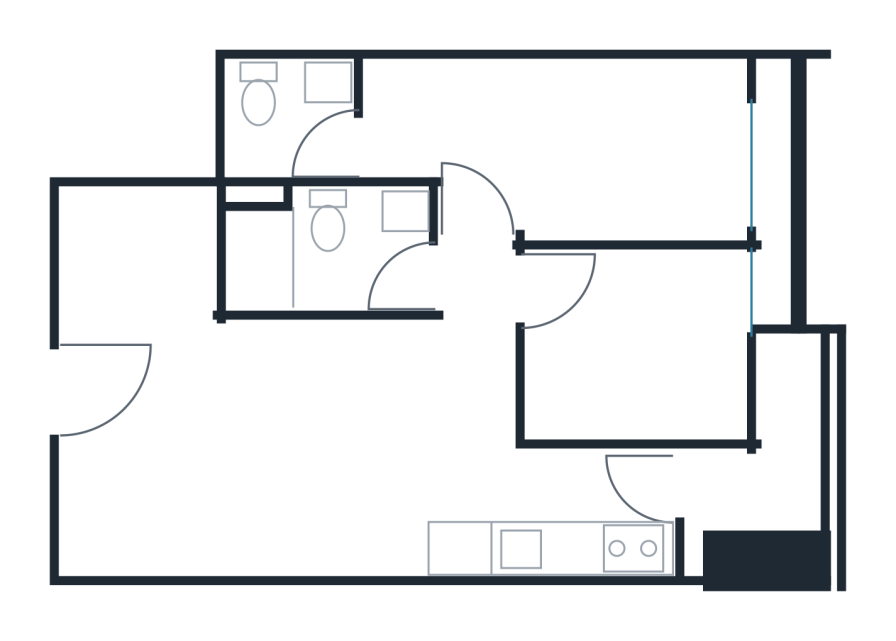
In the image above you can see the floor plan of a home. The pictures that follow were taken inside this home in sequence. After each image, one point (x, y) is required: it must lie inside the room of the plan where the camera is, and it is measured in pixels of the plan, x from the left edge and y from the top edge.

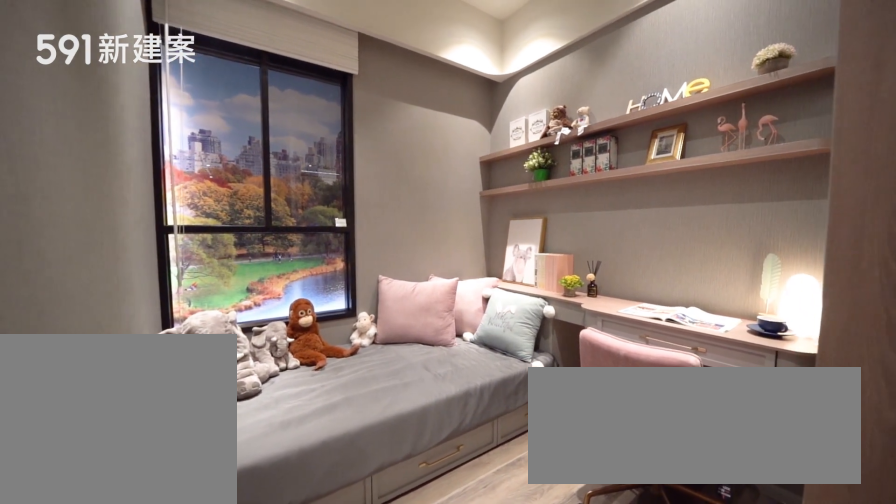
(637, 347)
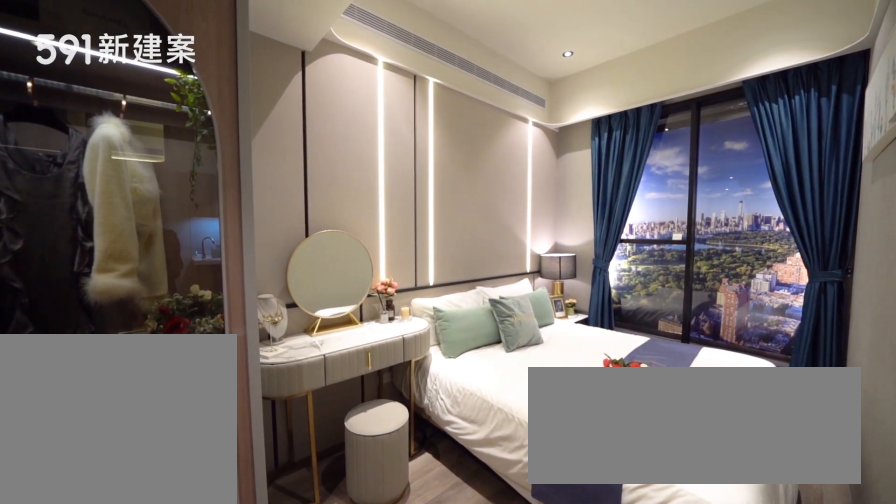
(564, 146)
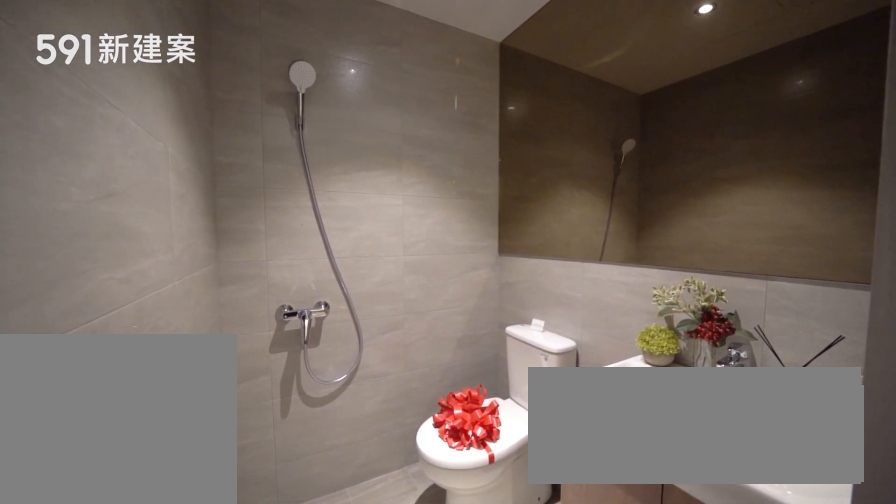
(283, 118)
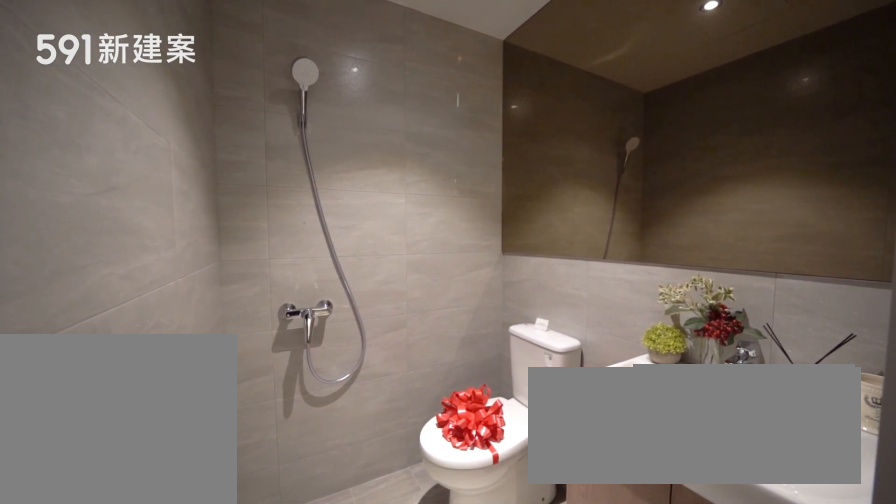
(283, 118)
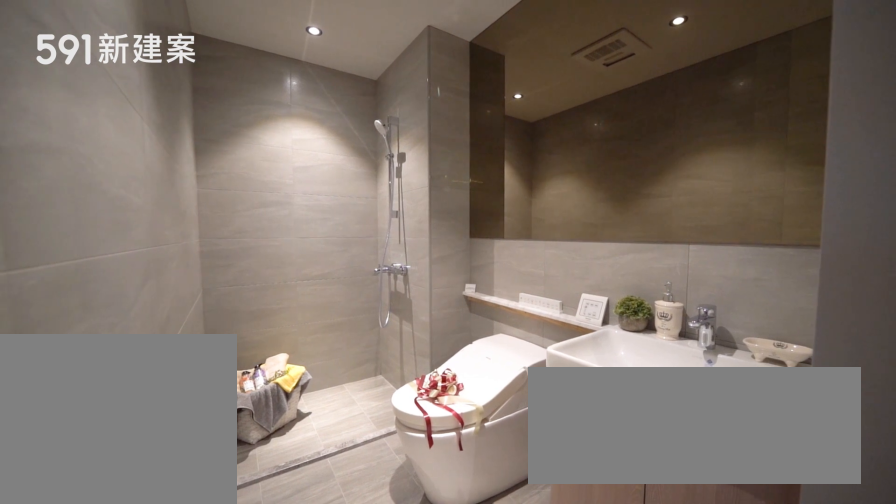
(325, 248)
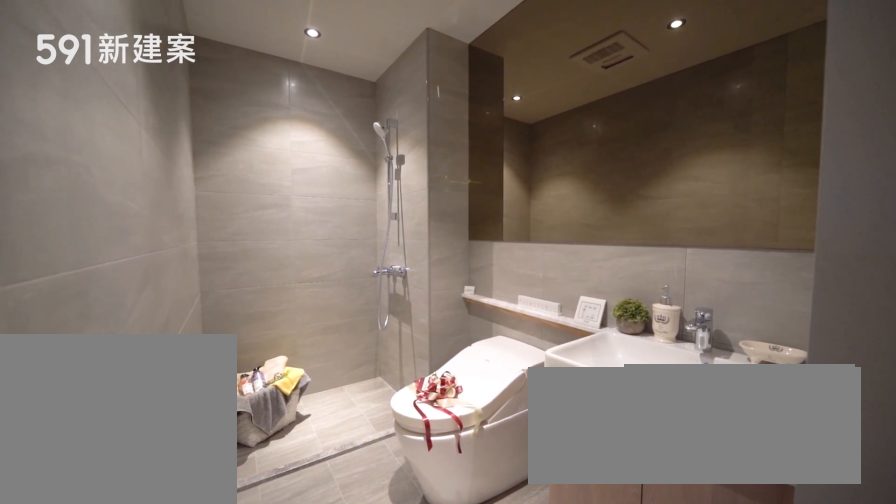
(325, 248)
